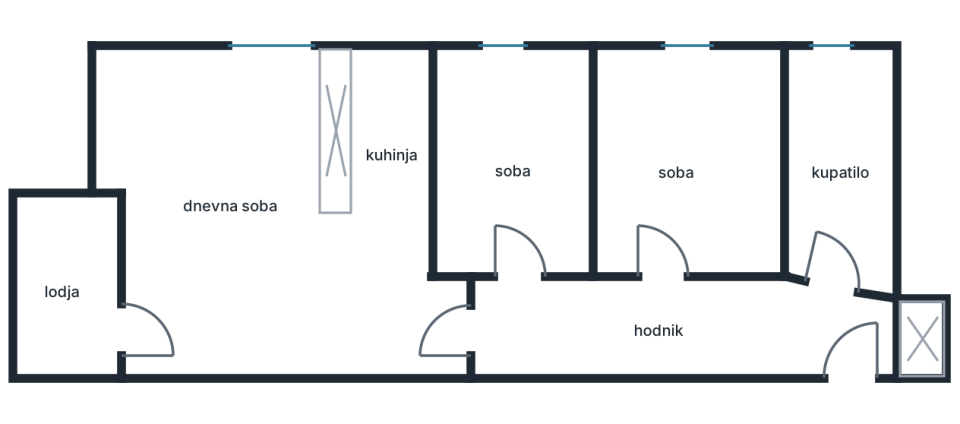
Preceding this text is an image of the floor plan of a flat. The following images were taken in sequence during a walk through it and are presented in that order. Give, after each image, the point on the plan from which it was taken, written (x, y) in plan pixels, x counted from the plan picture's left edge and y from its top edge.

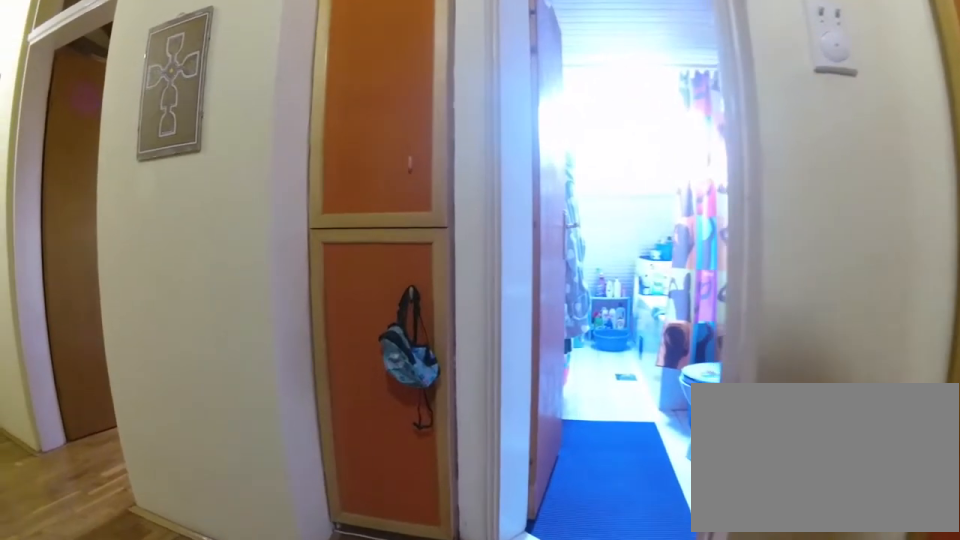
(844, 381)
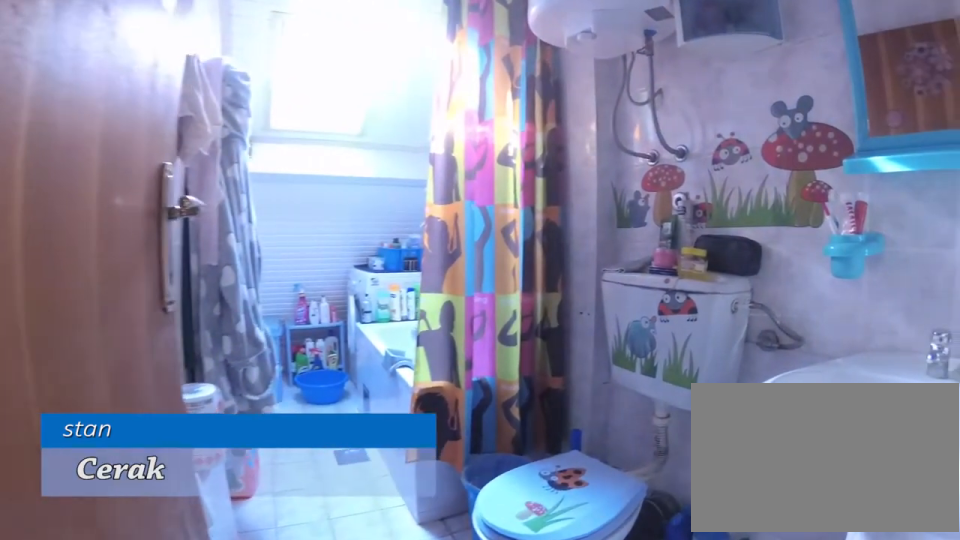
(831, 297)
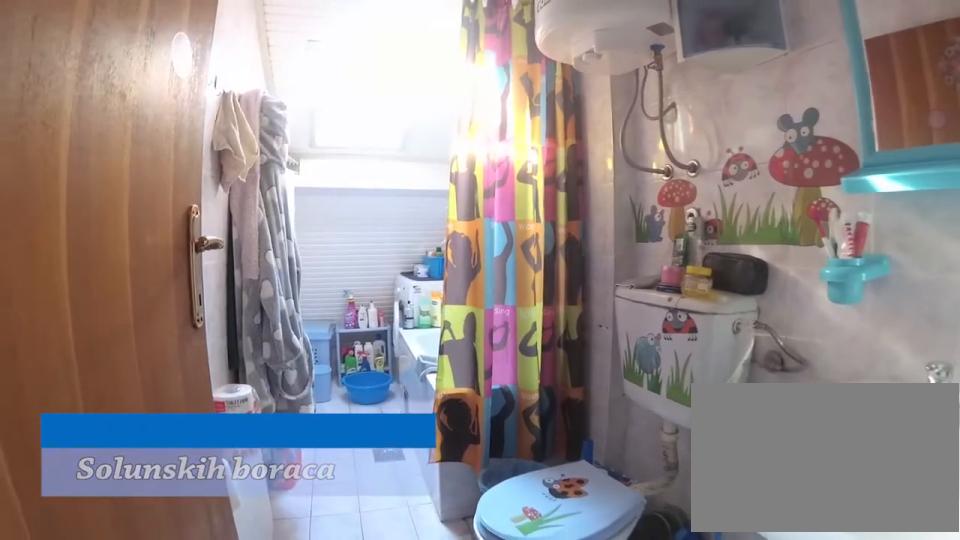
(830, 275)
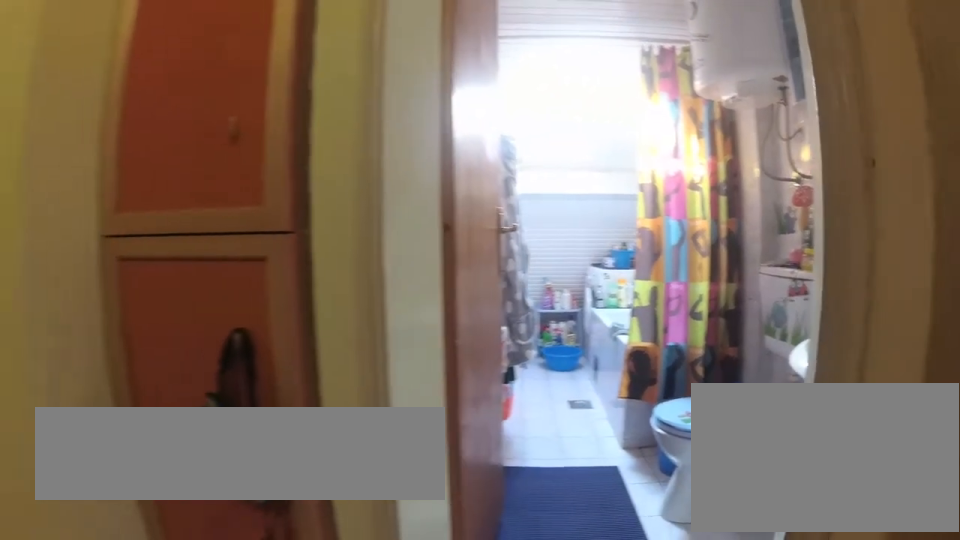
(837, 318)
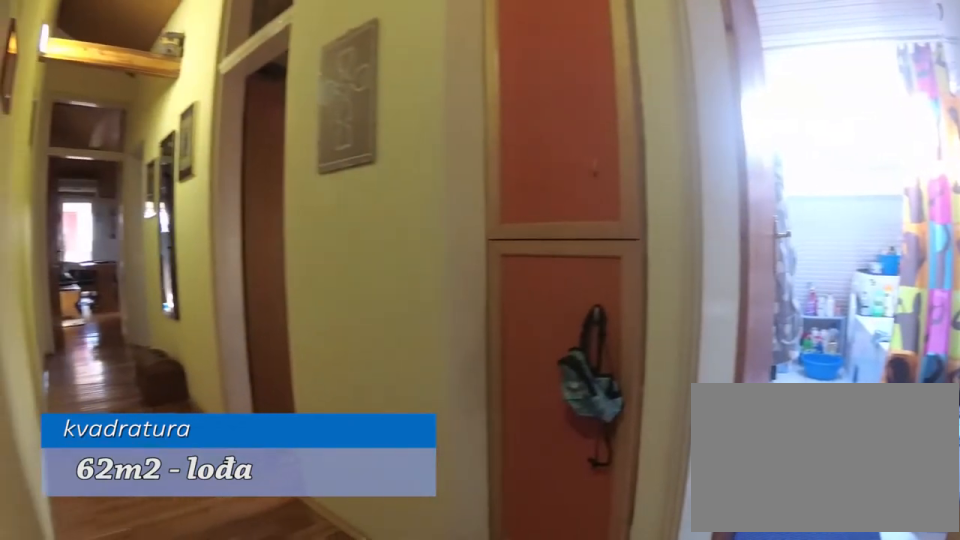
(853, 324)
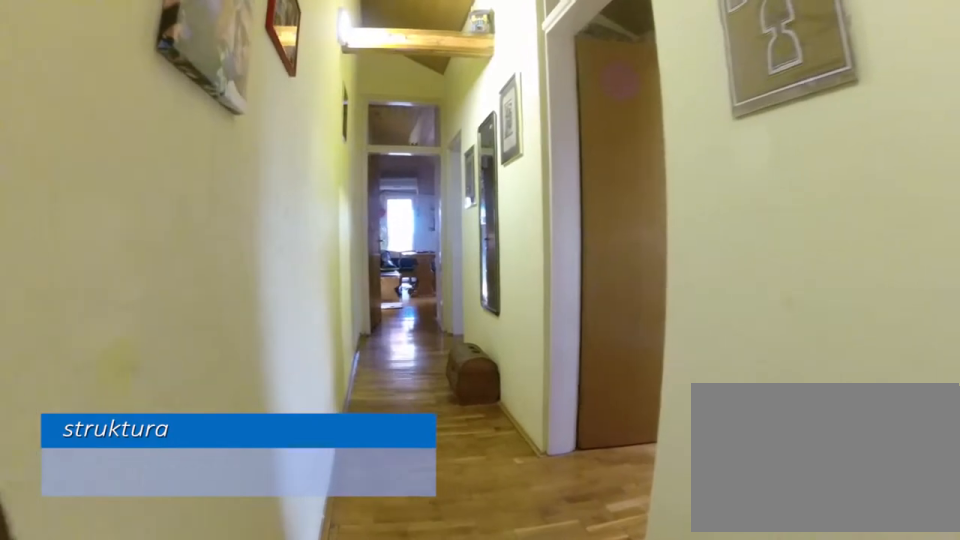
(829, 326)
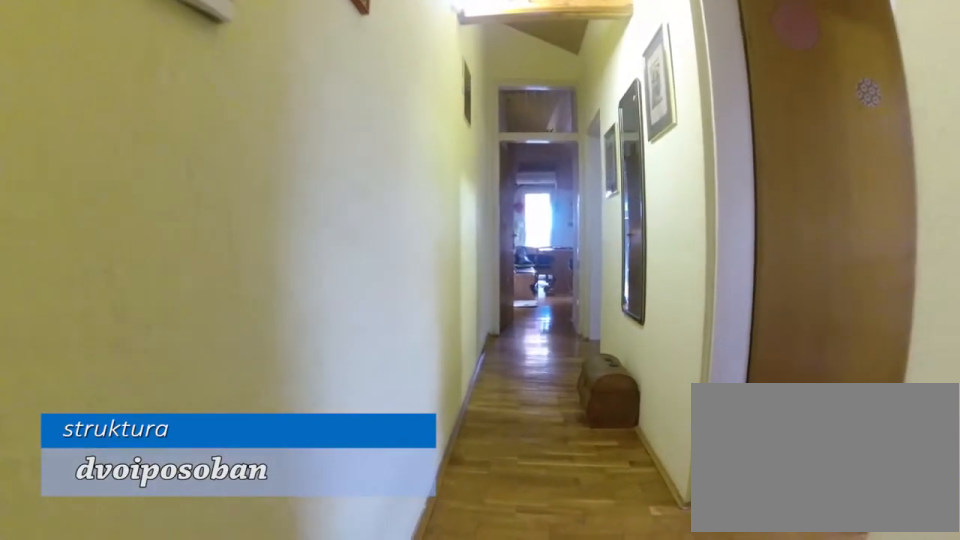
(764, 327)
